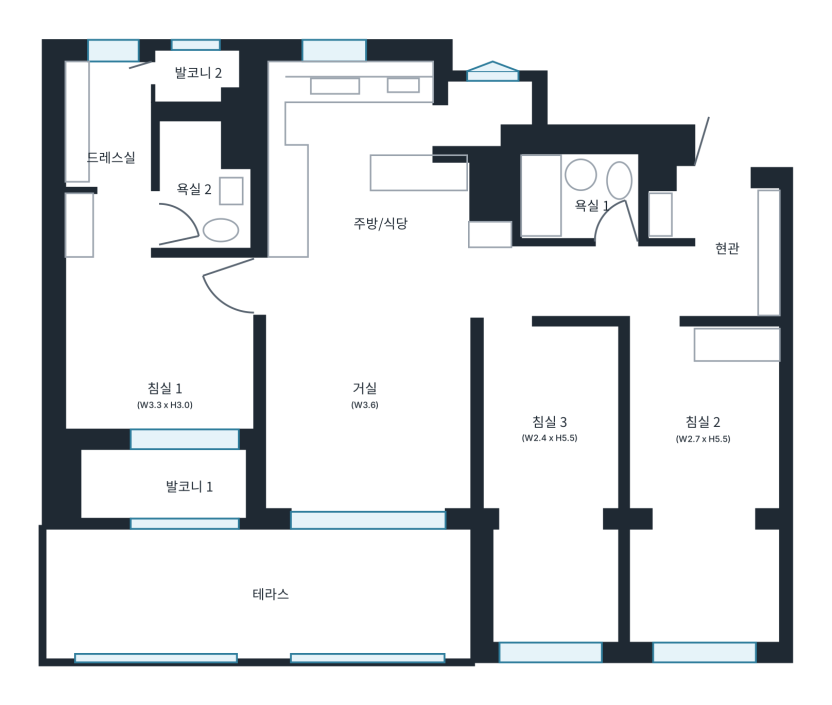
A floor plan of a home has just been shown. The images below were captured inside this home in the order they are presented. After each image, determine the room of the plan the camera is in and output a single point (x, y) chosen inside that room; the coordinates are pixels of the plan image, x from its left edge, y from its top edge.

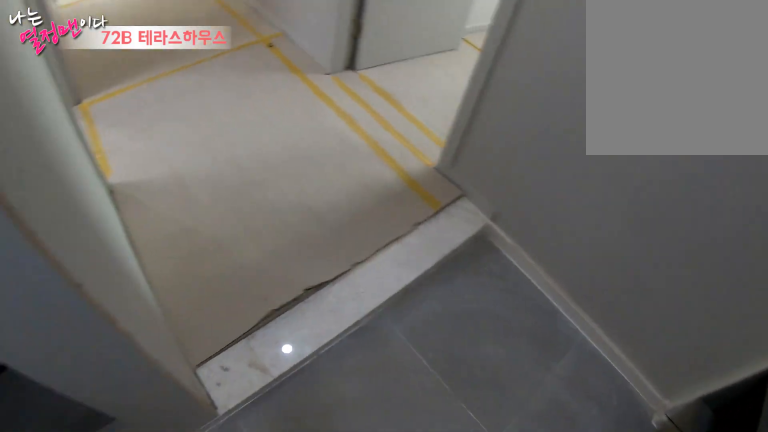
(732, 247)
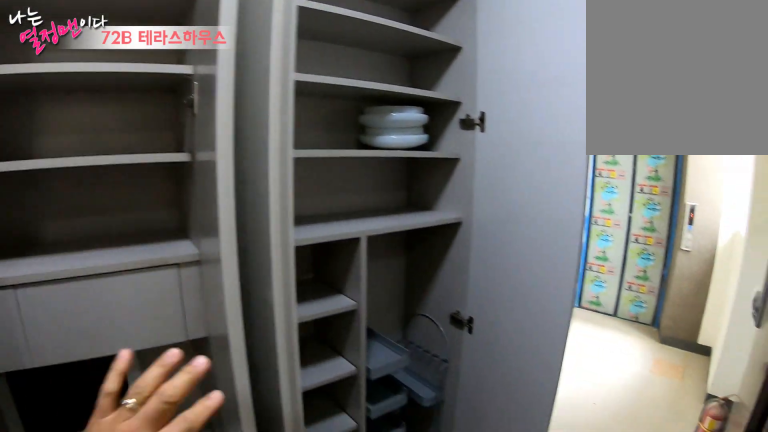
(732, 248)
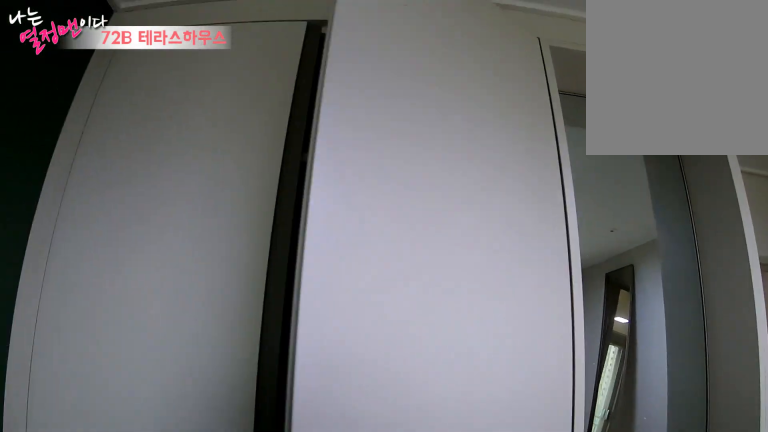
(705, 443)
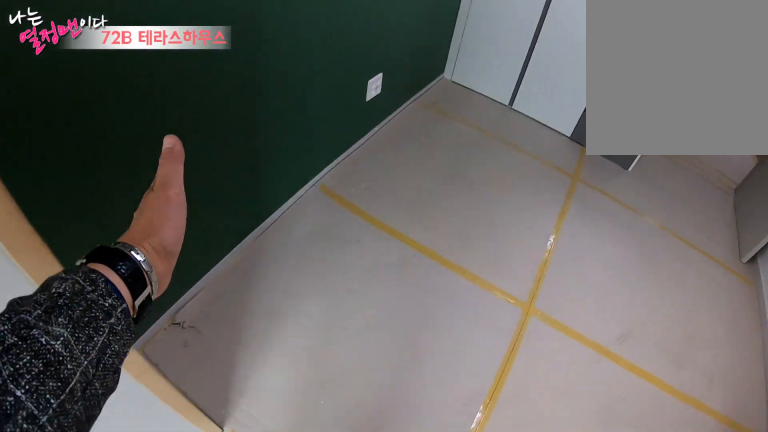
(704, 443)
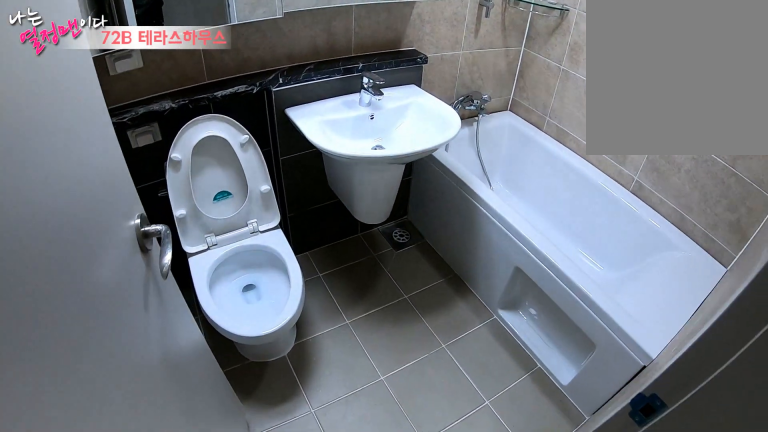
(585, 199)
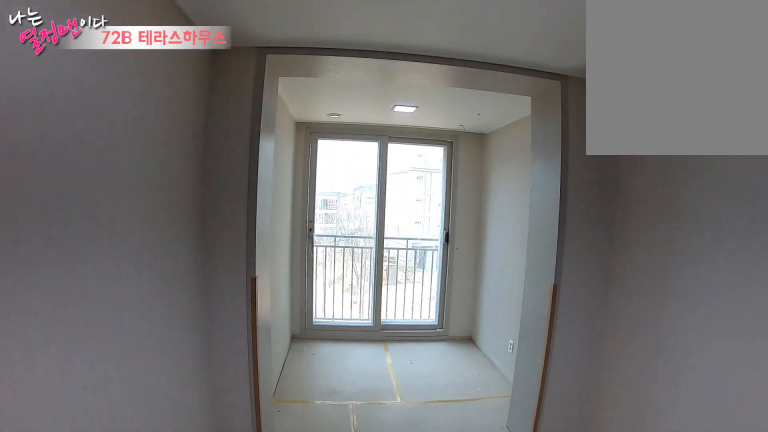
(552, 436)
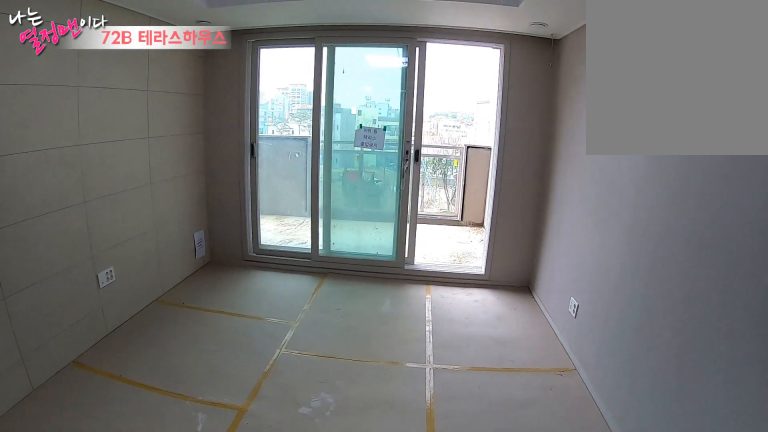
(361, 402)
